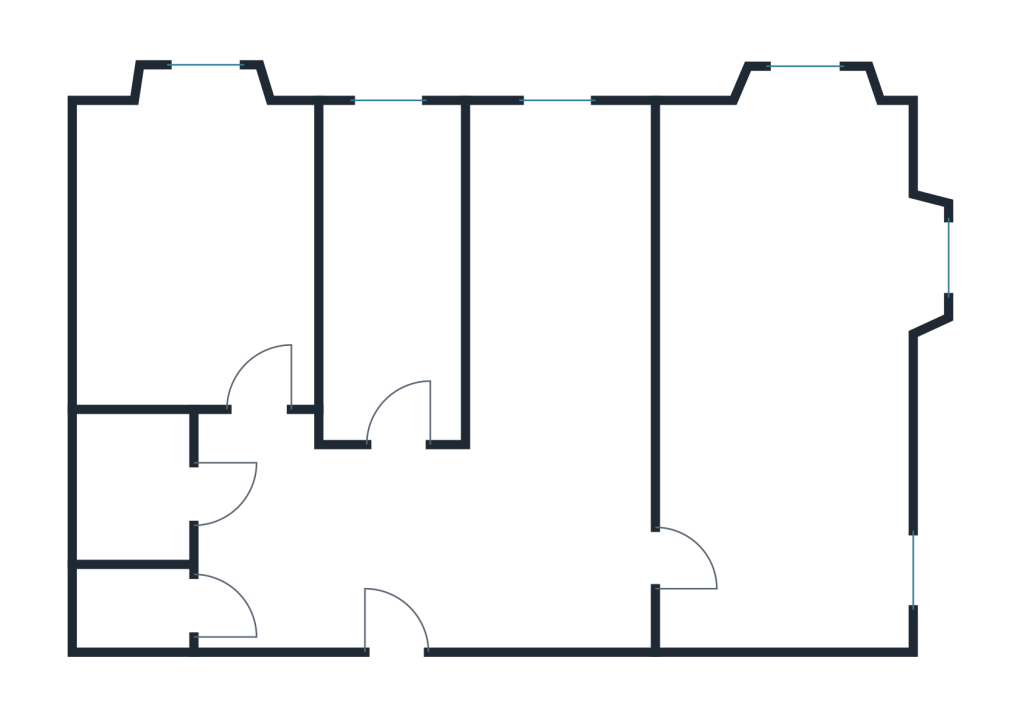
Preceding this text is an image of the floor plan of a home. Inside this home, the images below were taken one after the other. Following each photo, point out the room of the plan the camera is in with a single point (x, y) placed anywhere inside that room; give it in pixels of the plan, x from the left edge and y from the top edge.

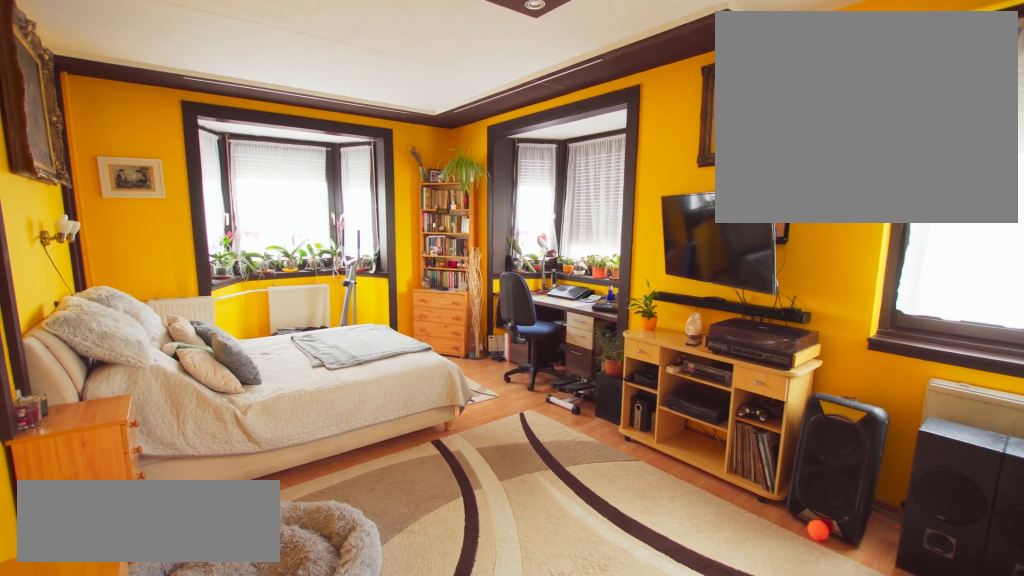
(788, 379)
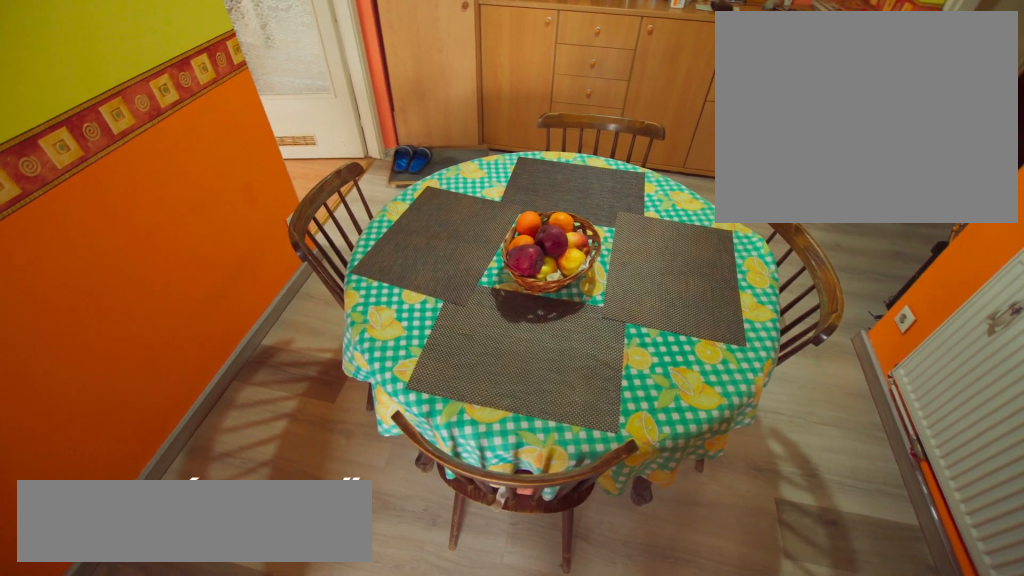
(565, 528)
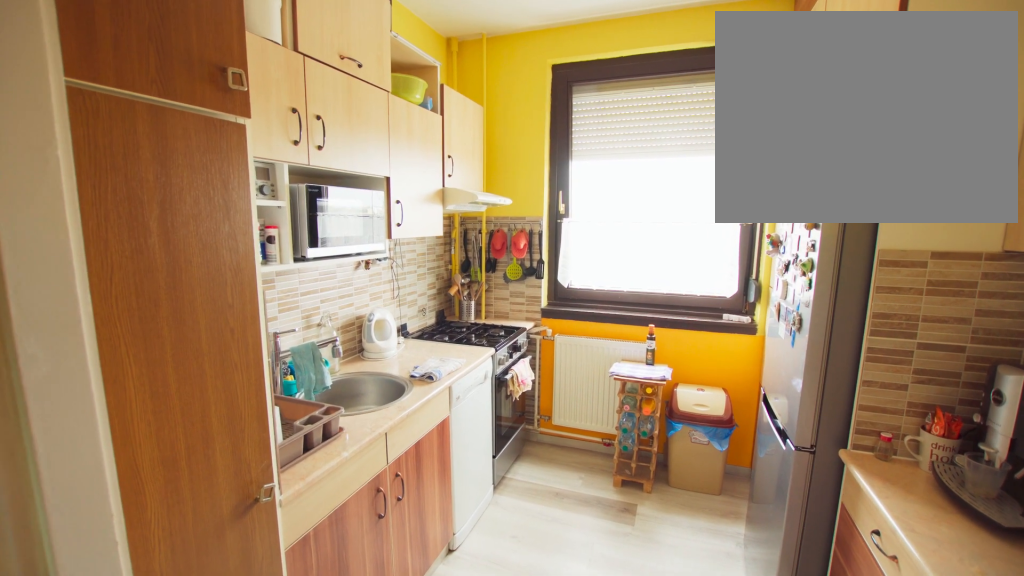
(565, 280)
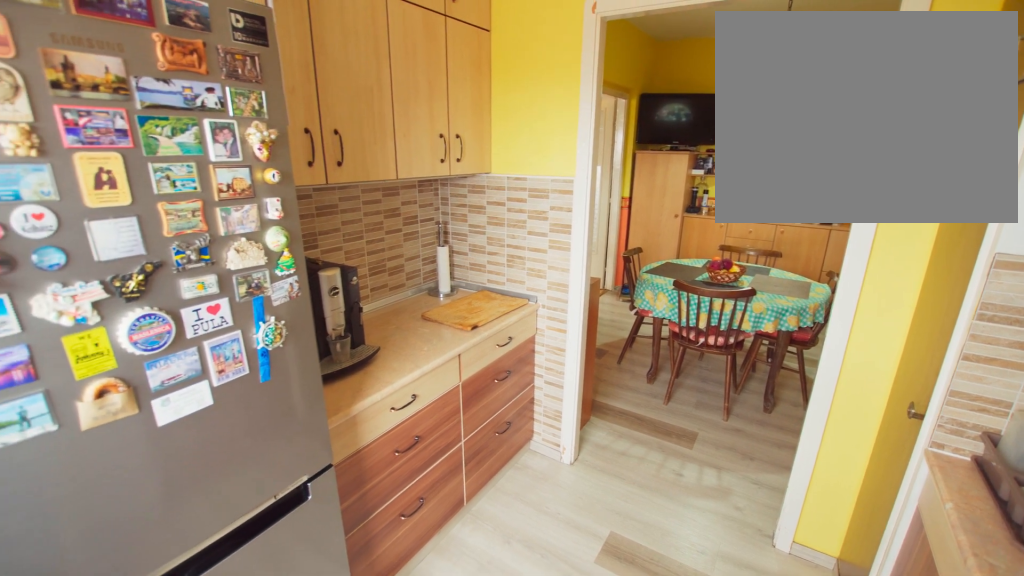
(562, 280)
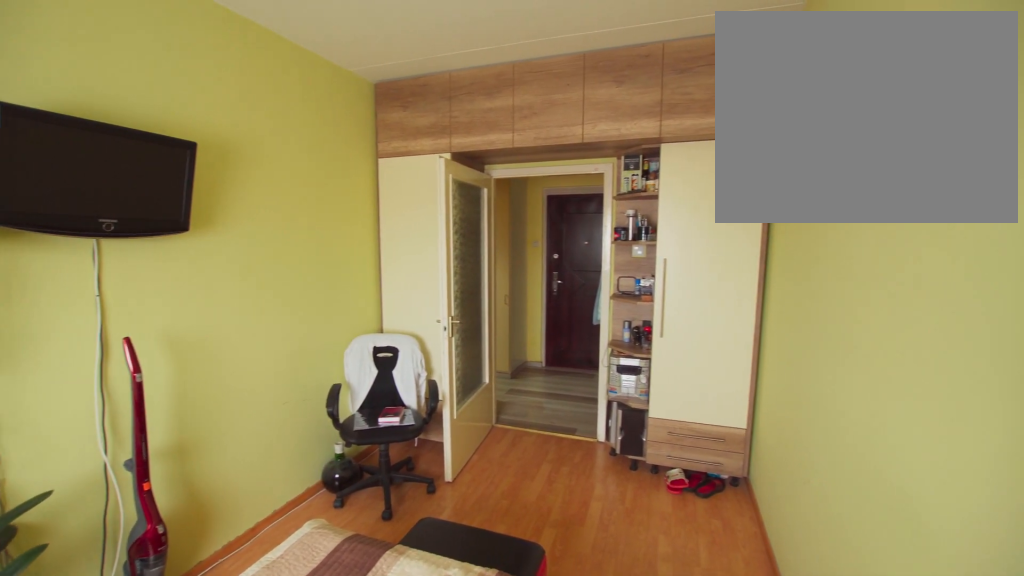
(389, 280)
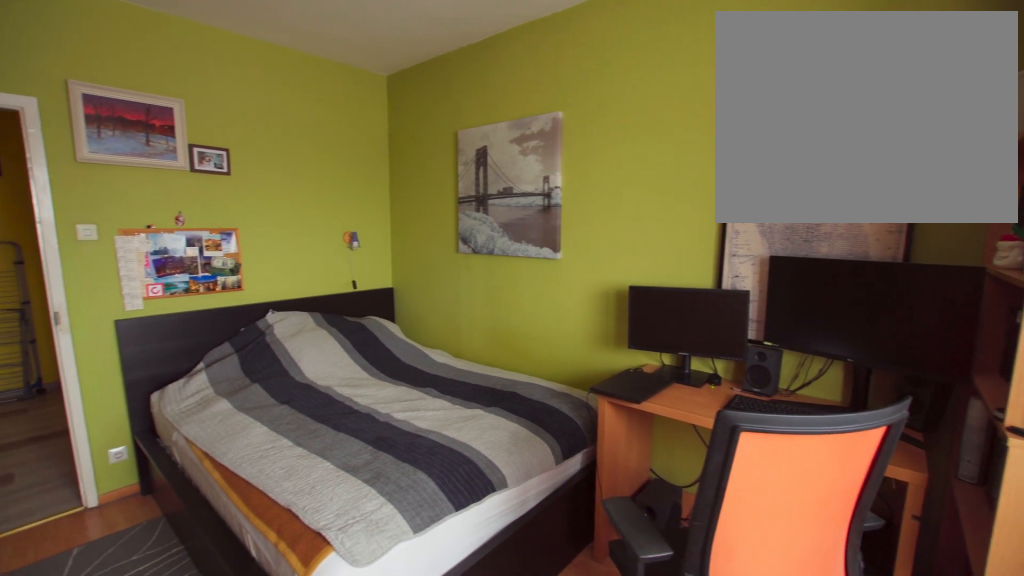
(200, 280)
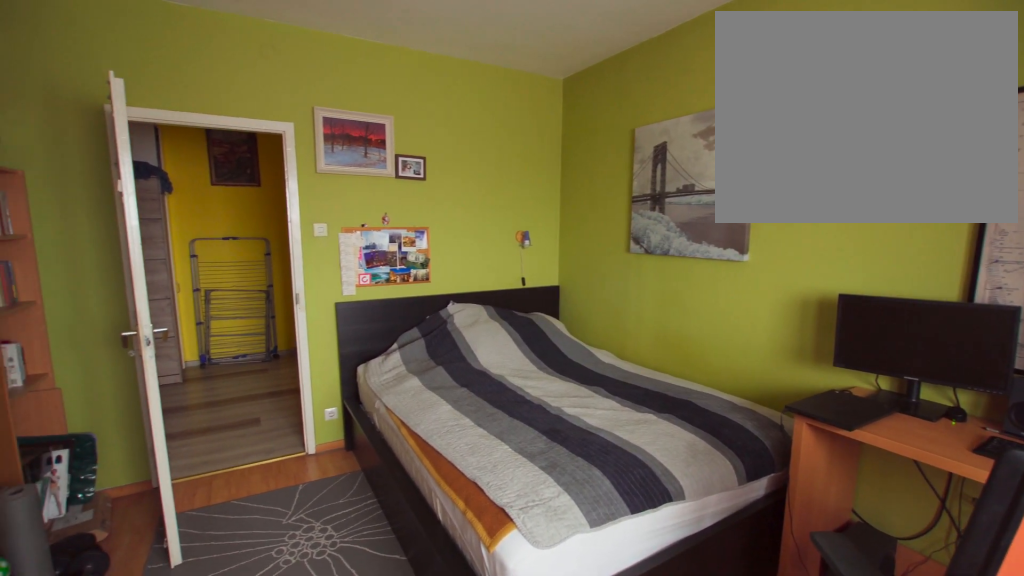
(200, 280)
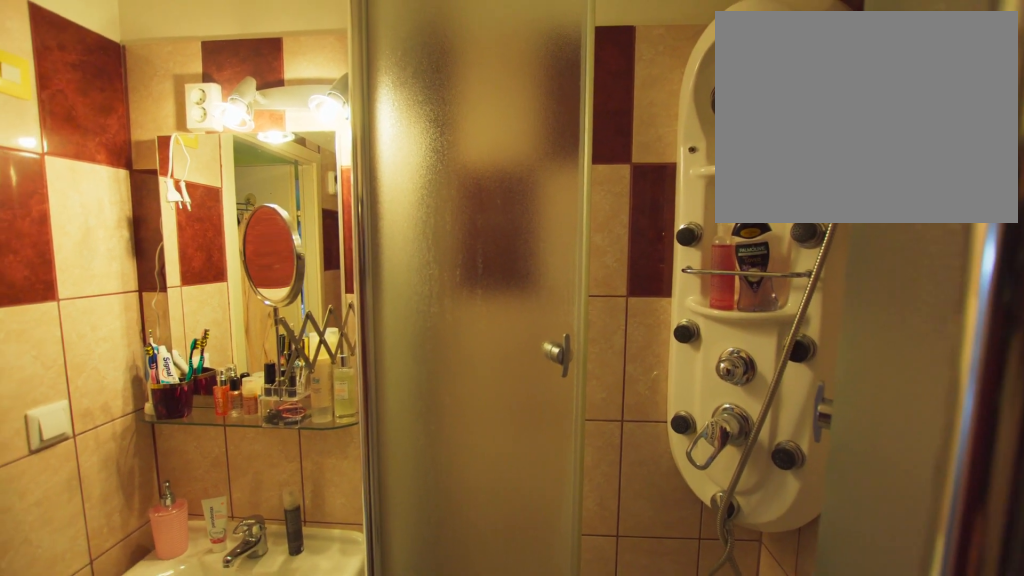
(138, 485)
